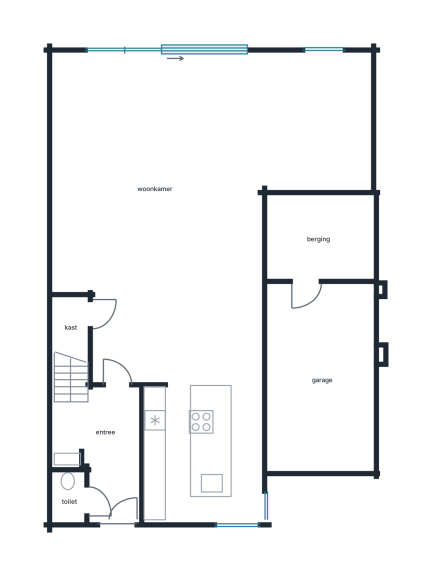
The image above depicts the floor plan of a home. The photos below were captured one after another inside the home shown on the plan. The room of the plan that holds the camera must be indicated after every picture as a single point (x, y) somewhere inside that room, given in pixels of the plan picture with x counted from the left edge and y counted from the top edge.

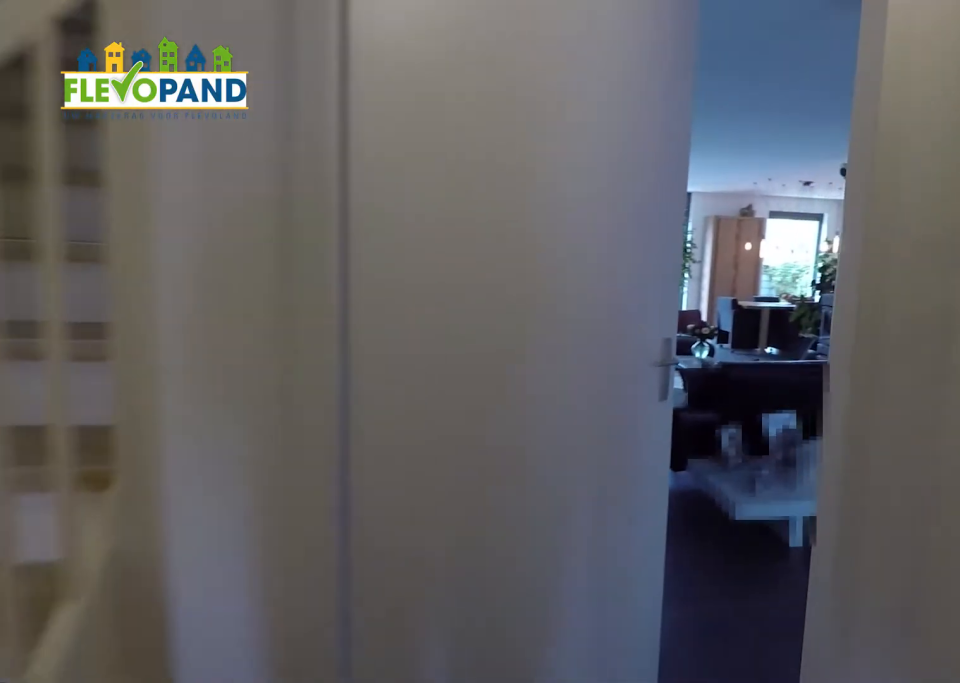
(106, 447)
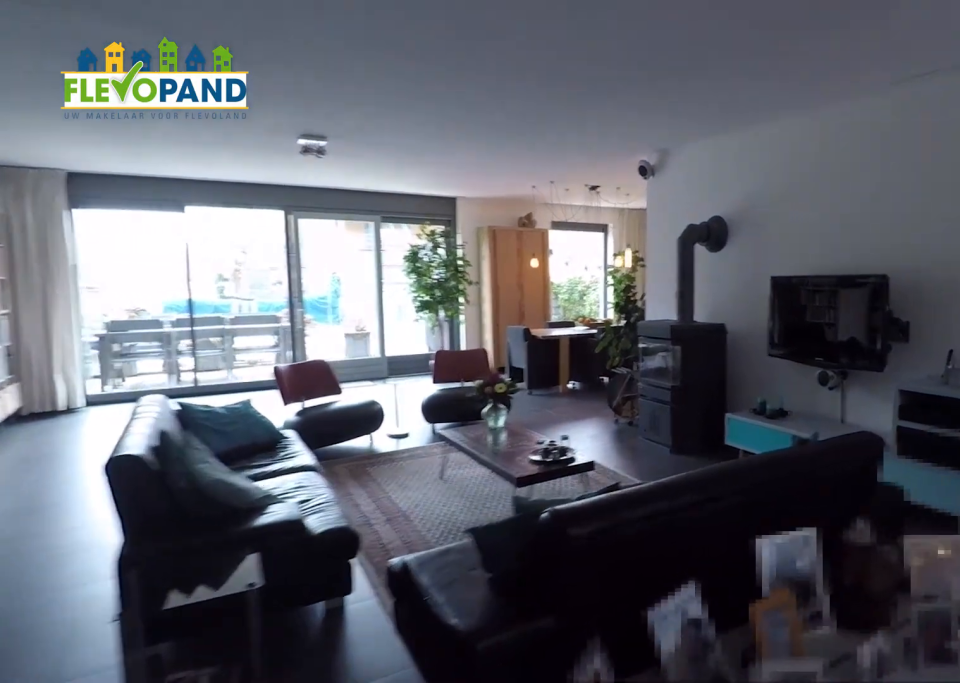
(190, 175)
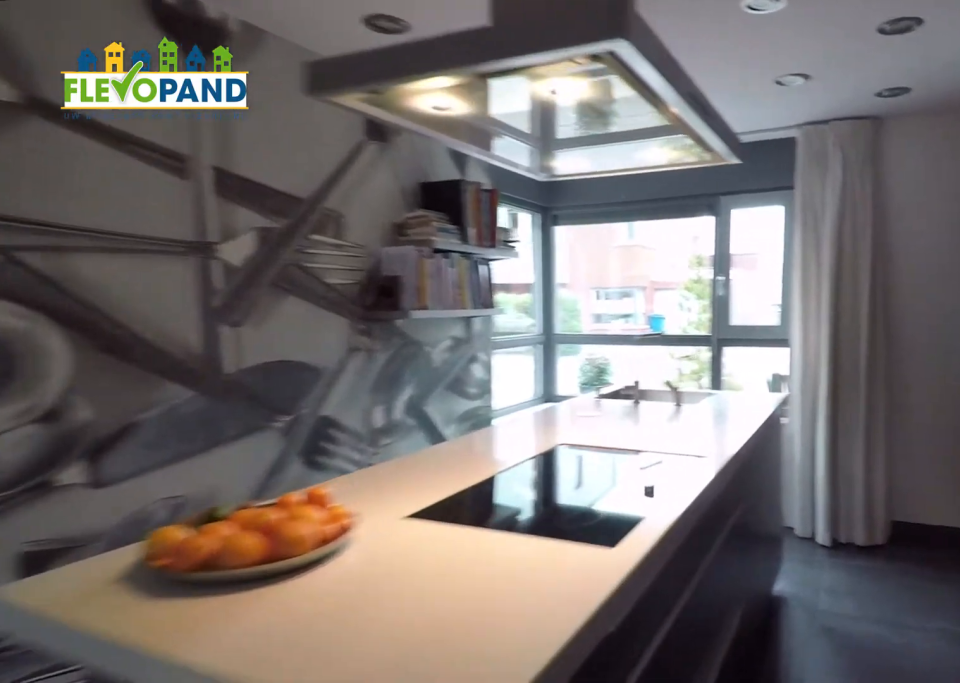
(202, 452)
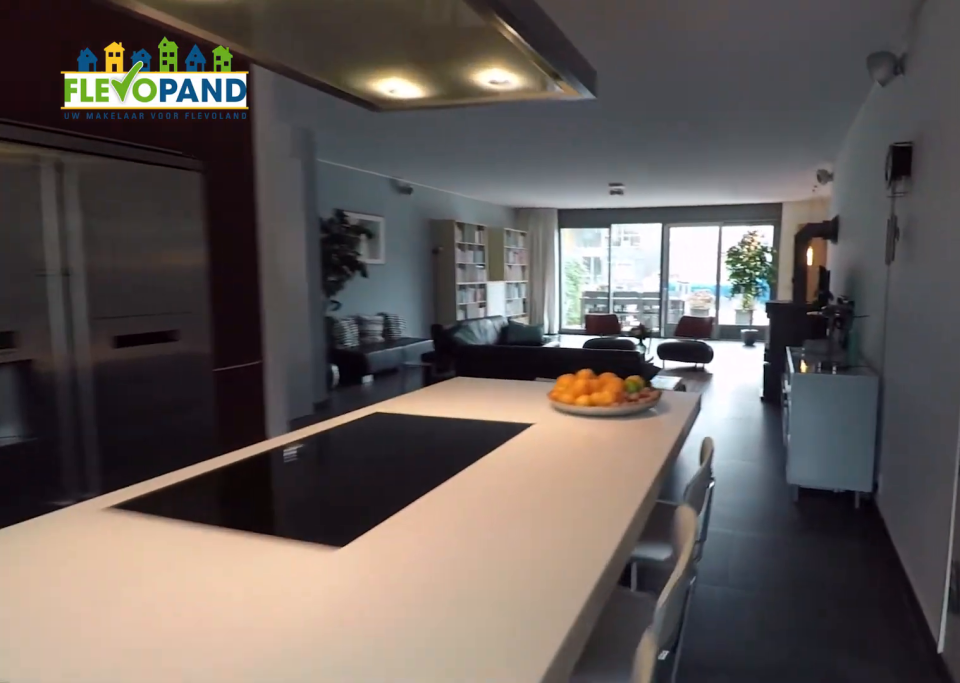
(202, 452)
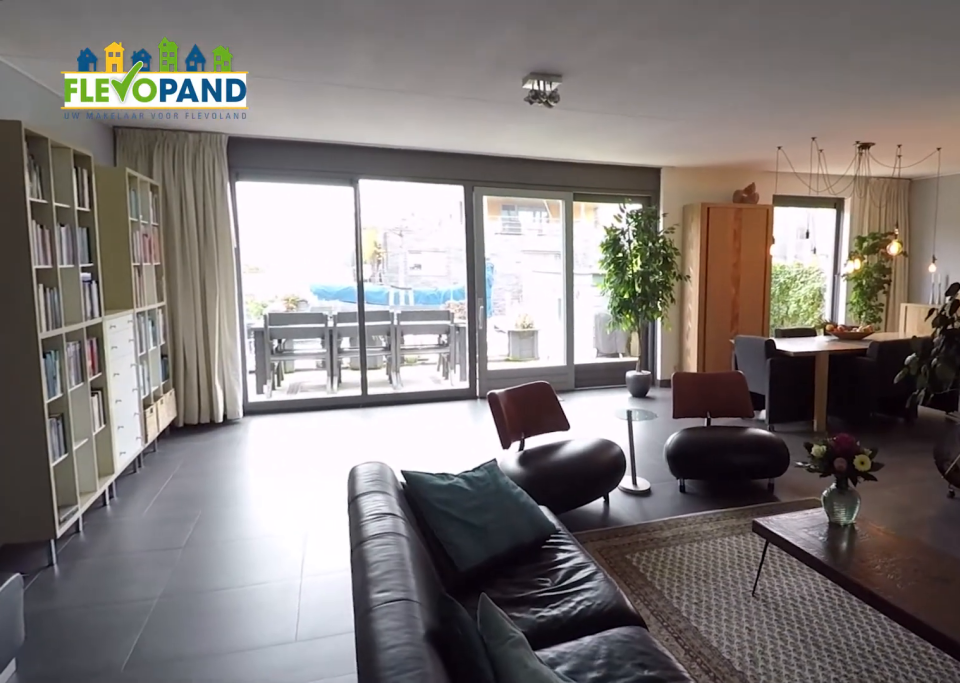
(190, 175)
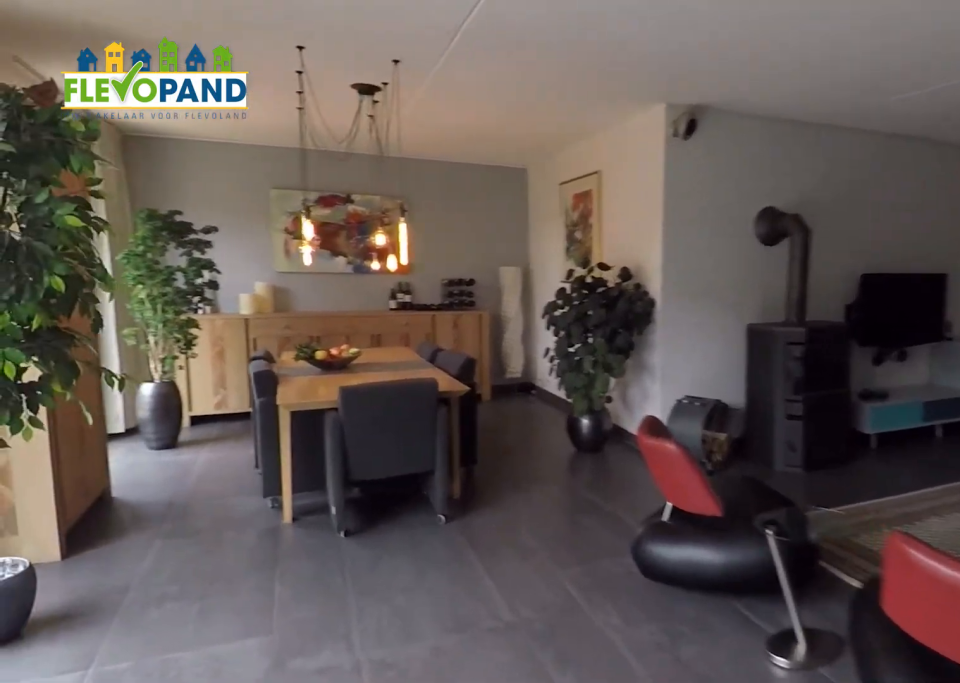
(190, 175)
